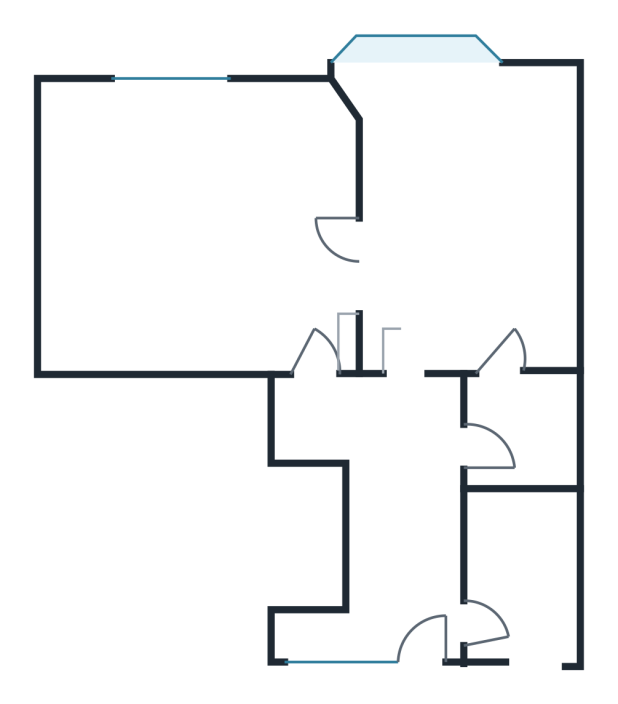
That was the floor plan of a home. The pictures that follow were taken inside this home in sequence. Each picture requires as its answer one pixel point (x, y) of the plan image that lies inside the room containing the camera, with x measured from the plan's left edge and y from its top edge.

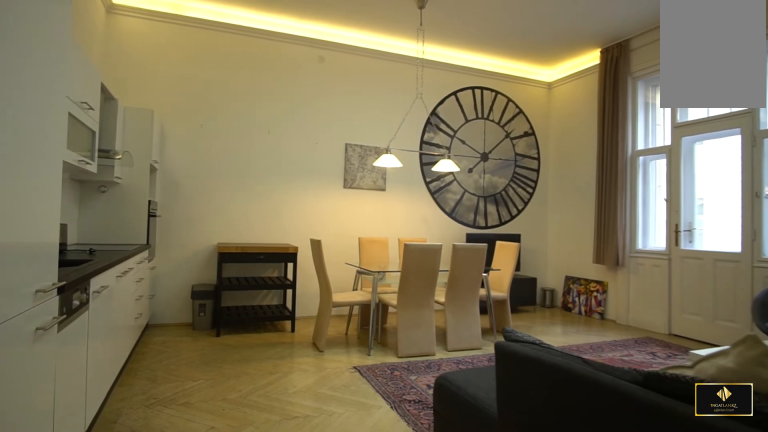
(199, 270)
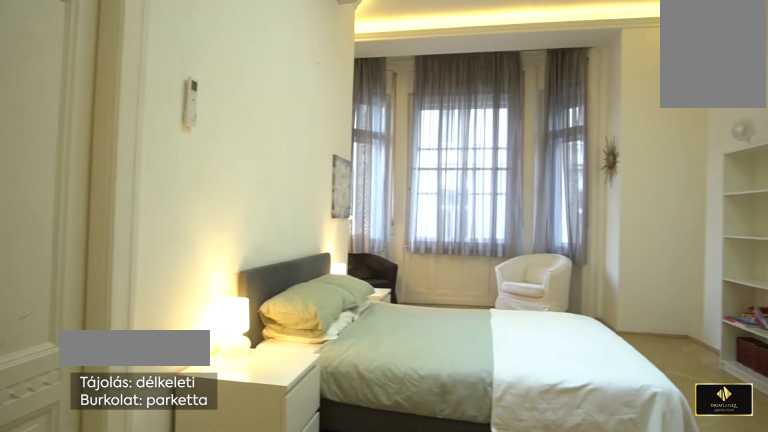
(482, 216)
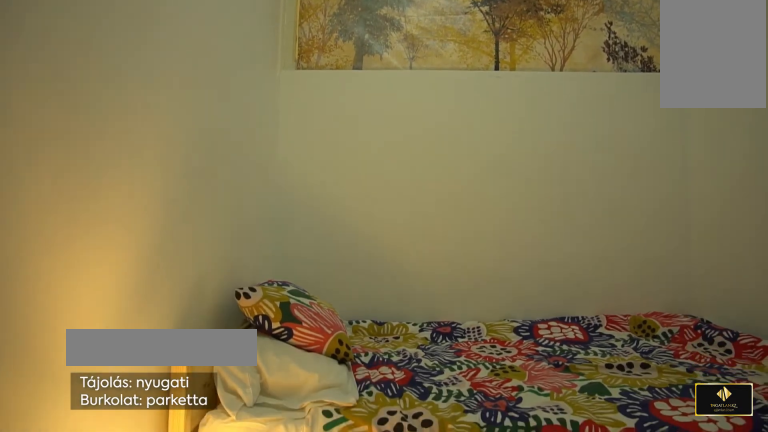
(530, 559)
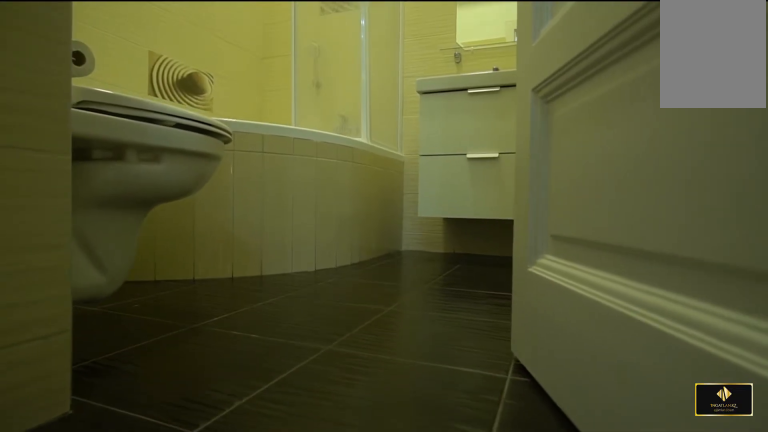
(530, 426)
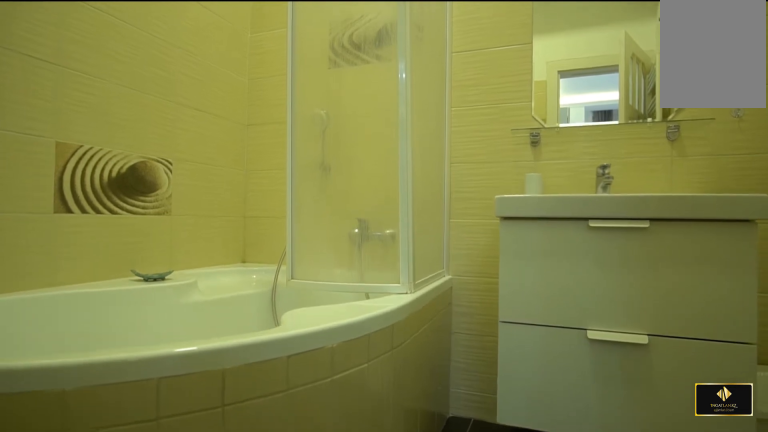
(530, 426)
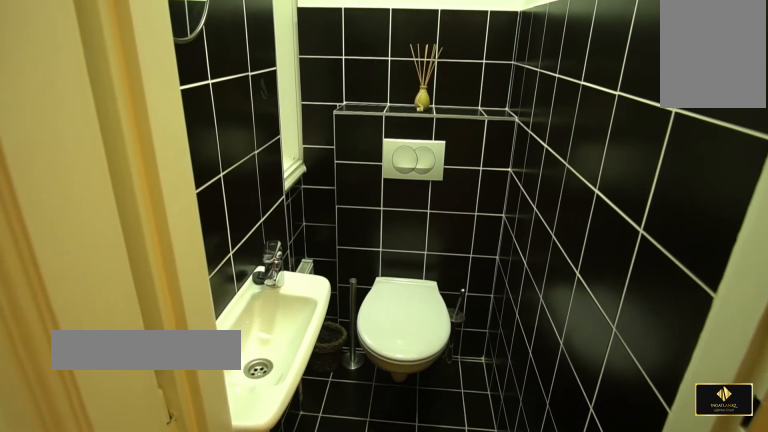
(309, 625)
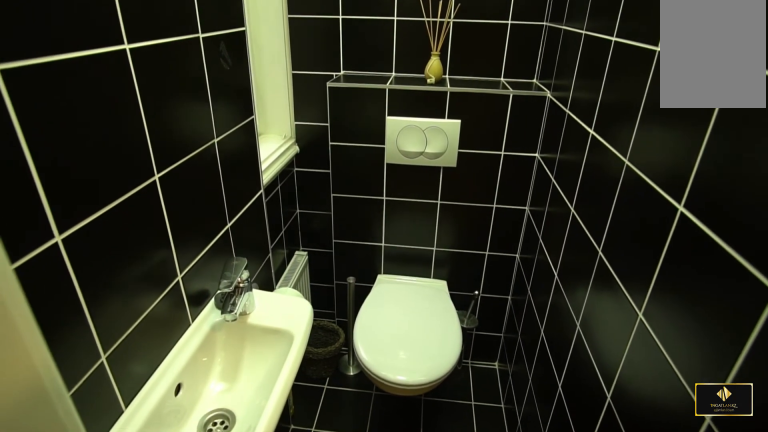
(309, 625)
